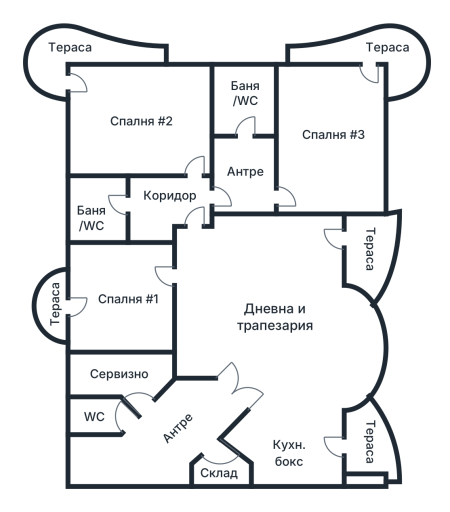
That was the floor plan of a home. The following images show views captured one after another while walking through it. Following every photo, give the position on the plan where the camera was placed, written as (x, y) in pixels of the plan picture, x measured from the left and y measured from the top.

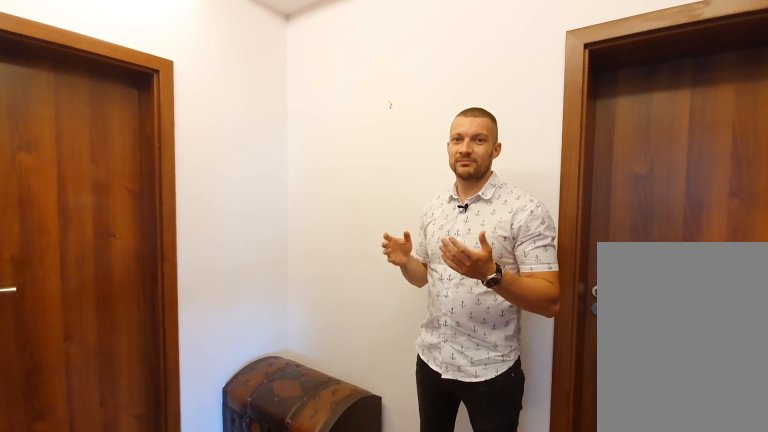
(176, 200)
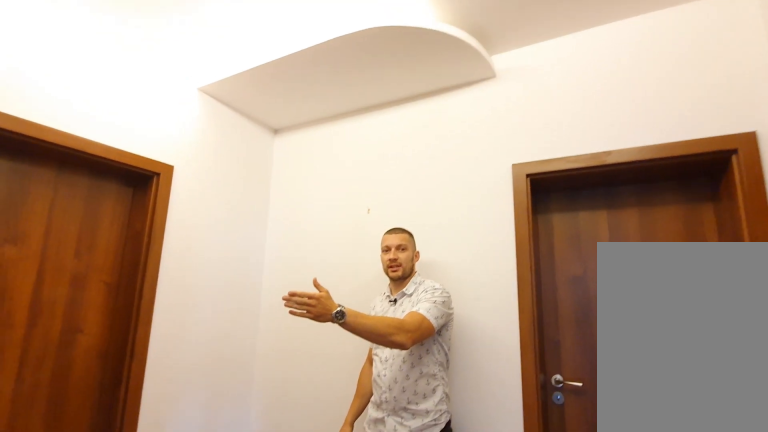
(178, 201)
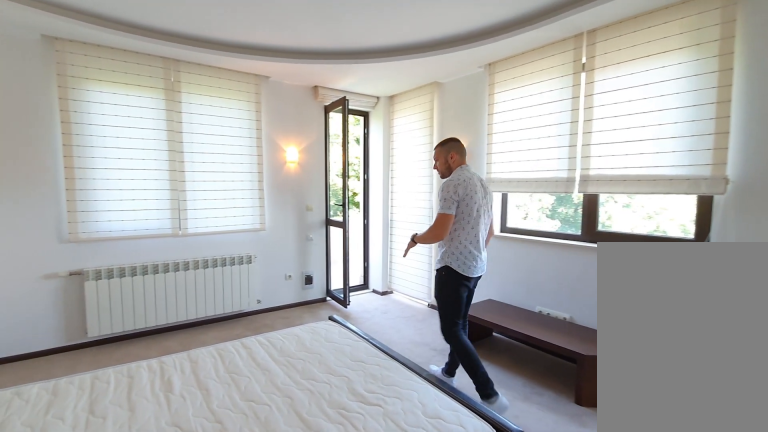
(157, 93)
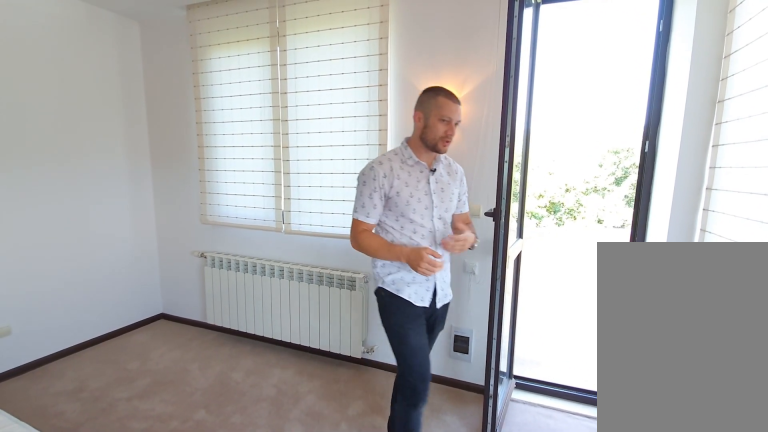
(85, 85)
